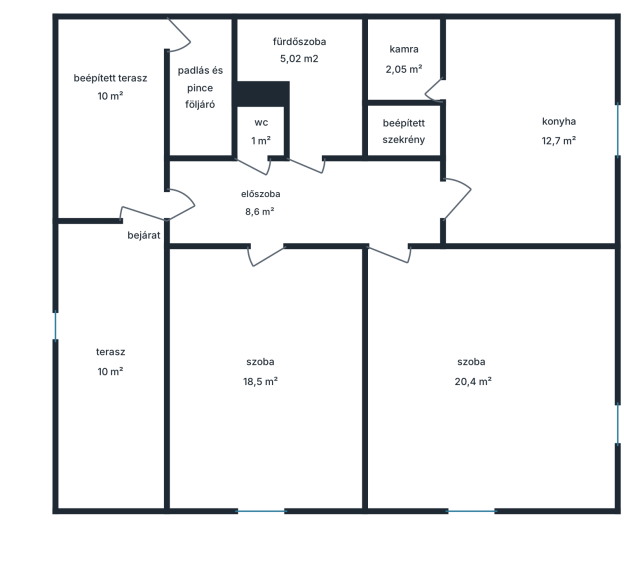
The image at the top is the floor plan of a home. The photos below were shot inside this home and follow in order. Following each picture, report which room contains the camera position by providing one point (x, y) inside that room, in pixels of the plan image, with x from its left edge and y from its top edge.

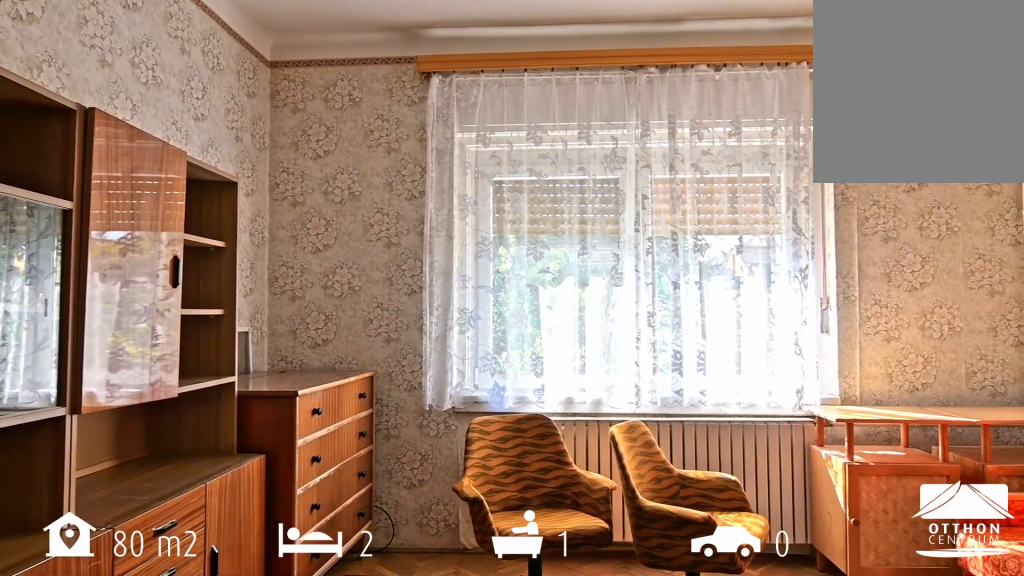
(268, 346)
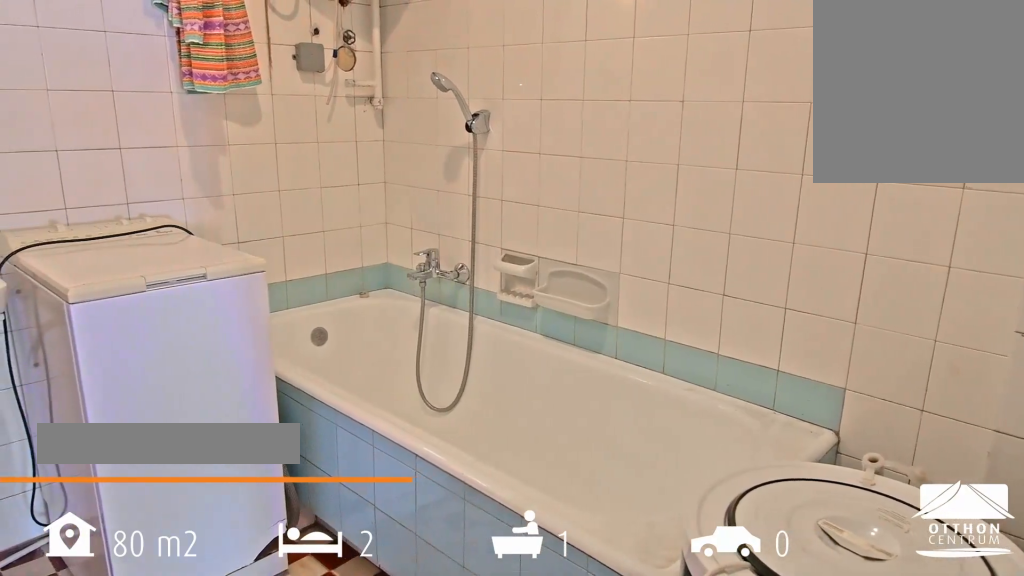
(326, 95)
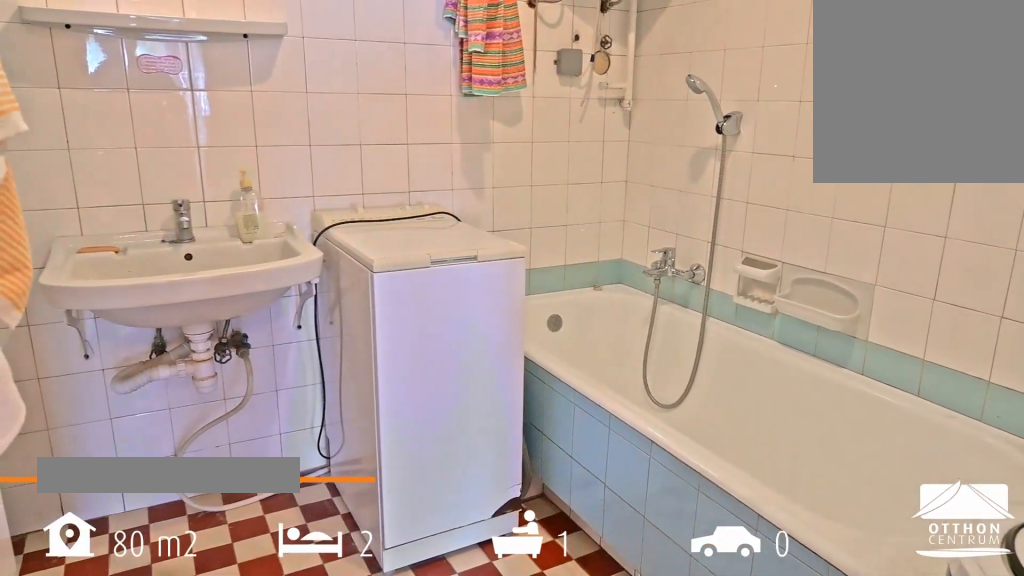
(326, 95)
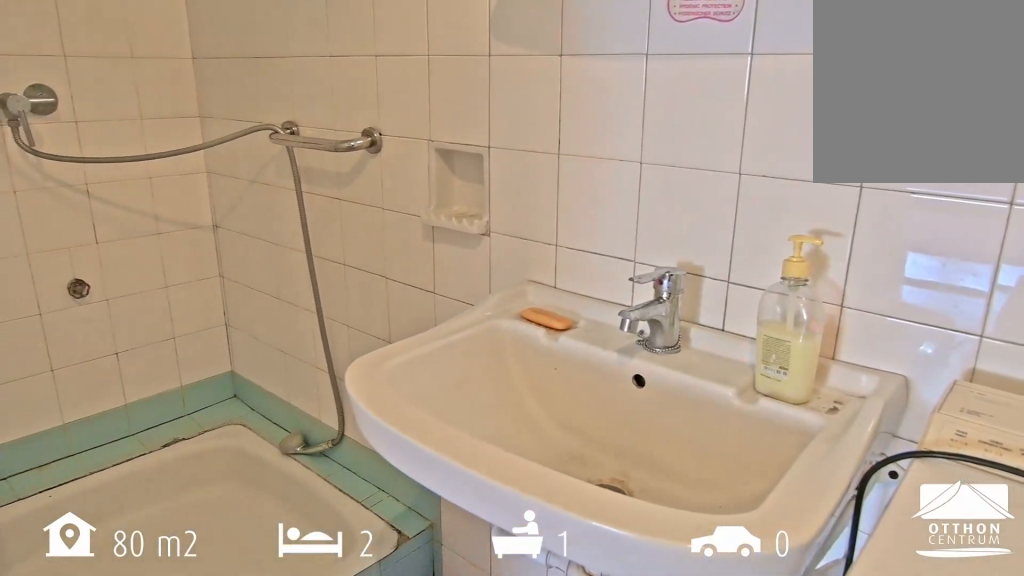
(326, 95)
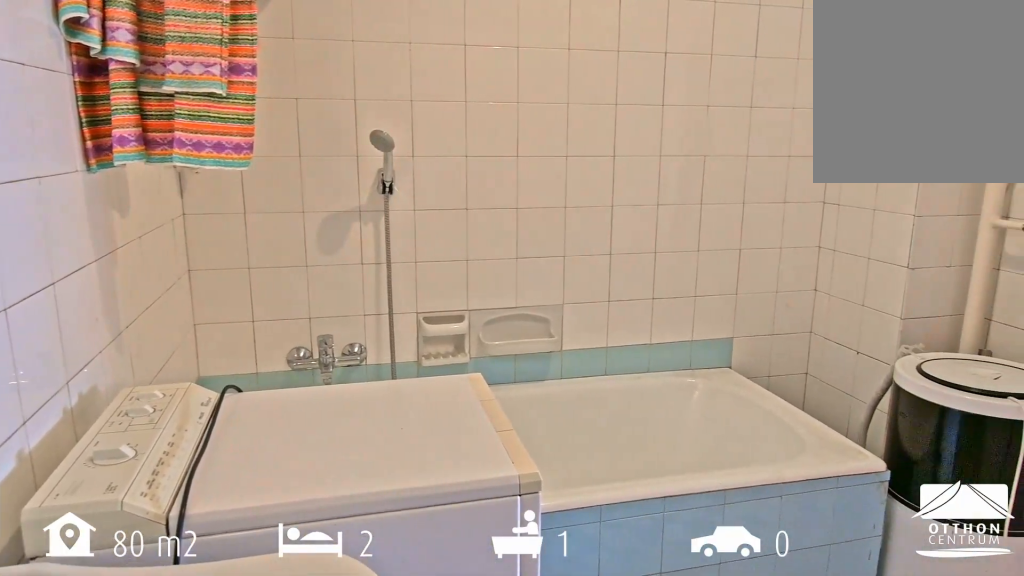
(326, 95)
